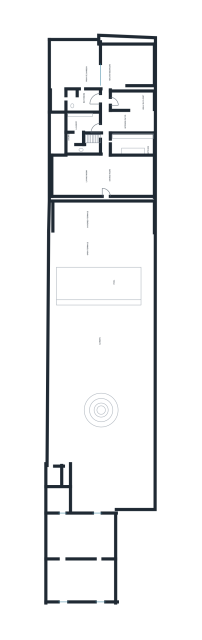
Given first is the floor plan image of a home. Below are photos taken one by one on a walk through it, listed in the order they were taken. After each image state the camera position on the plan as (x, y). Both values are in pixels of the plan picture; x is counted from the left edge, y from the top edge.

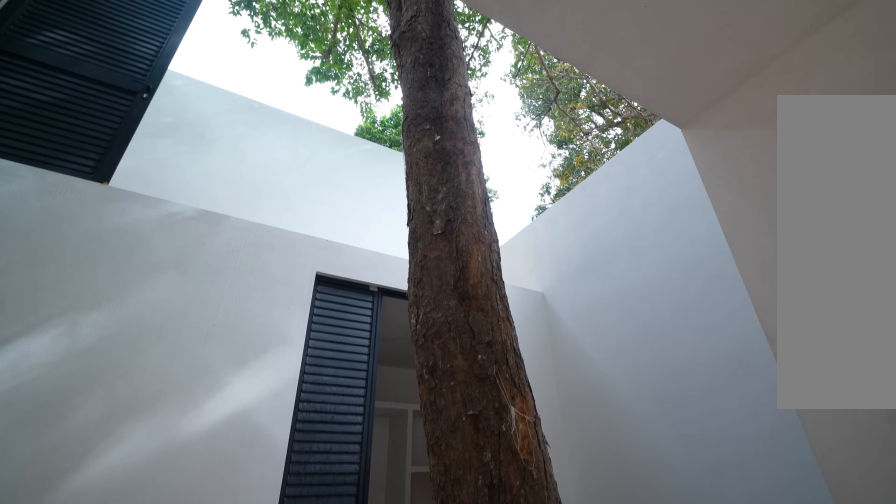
(126, 145)
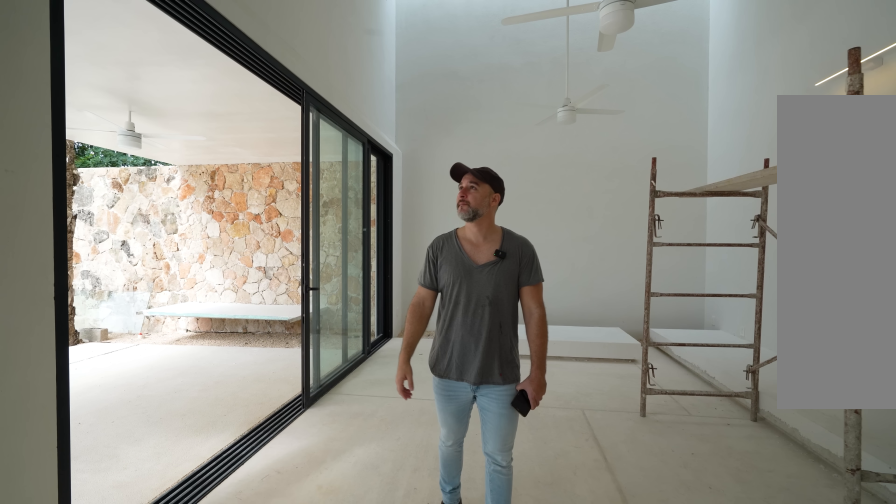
(83, 189)
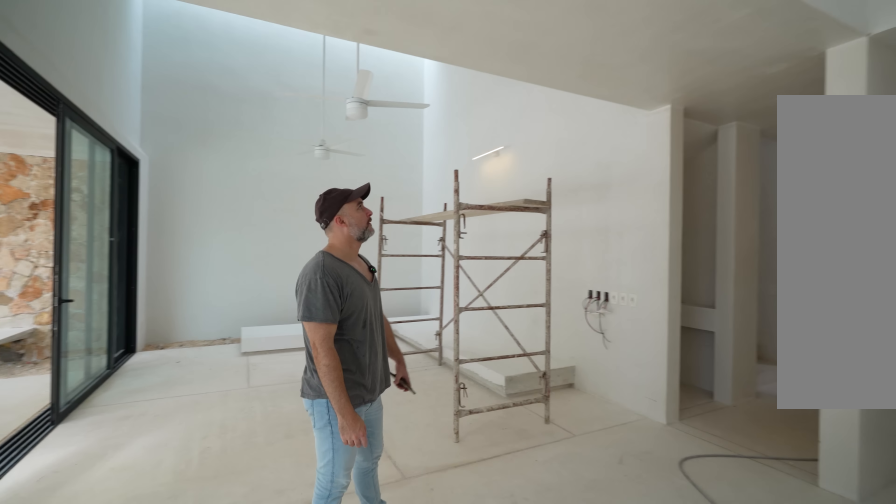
(83, 189)
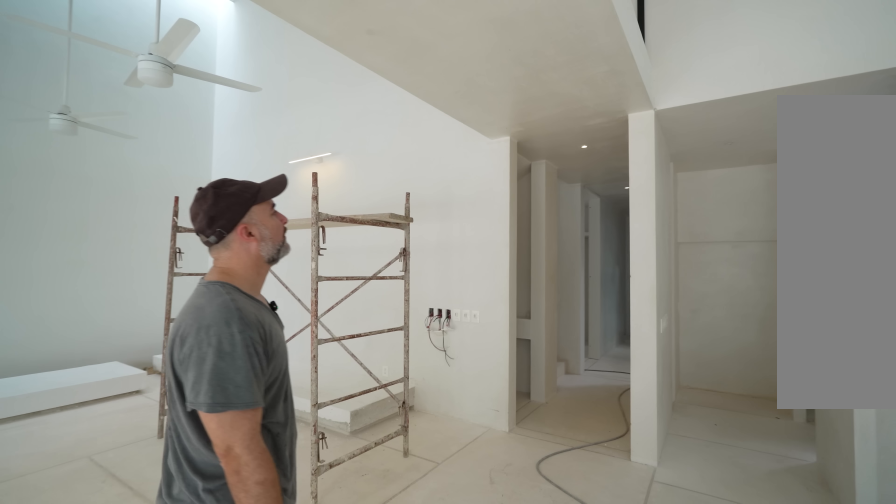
(83, 189)
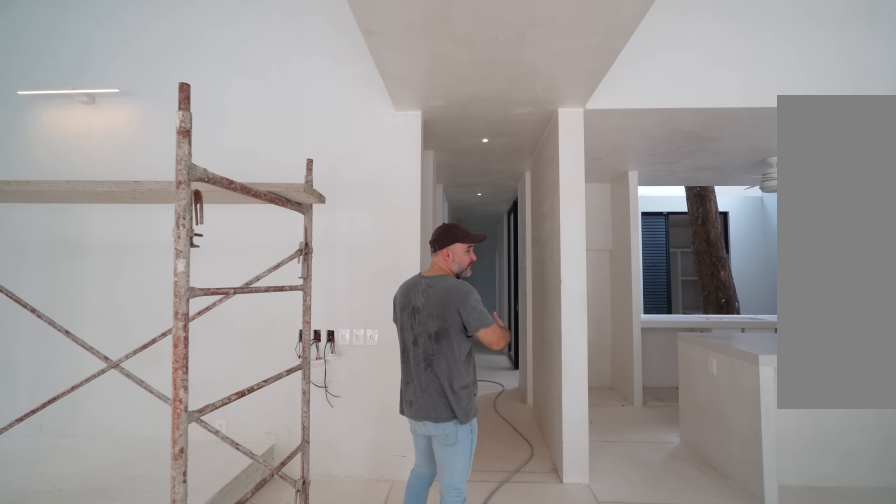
(100, 176)
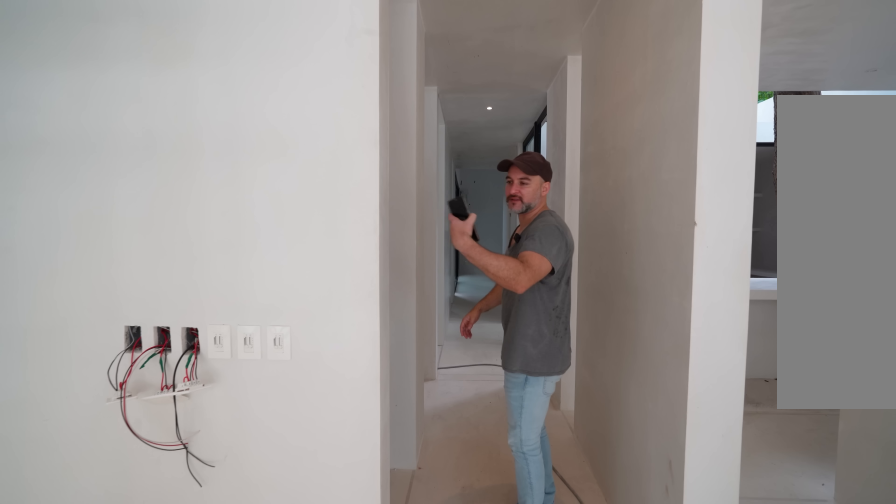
(102, 176)
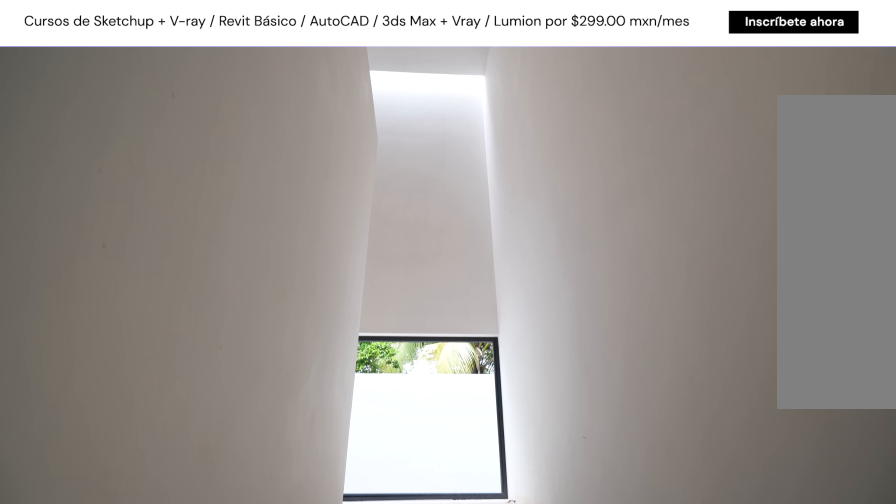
(102, 145)
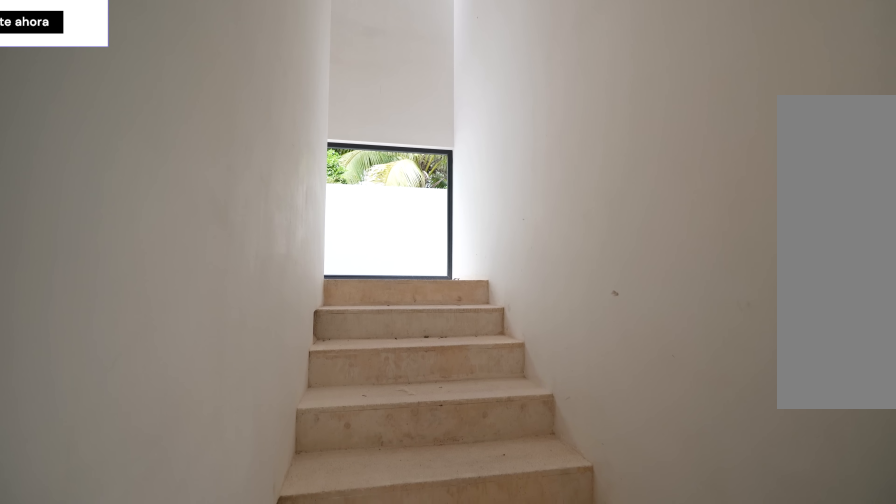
(102, 143)
